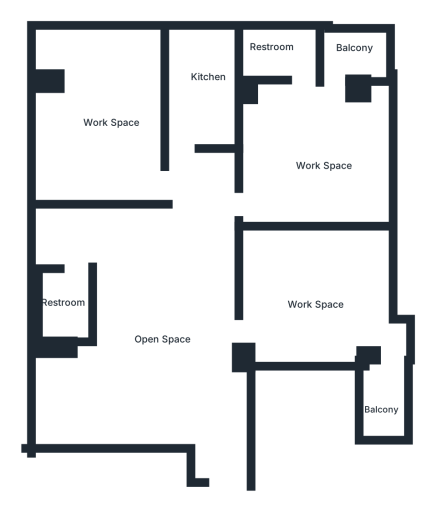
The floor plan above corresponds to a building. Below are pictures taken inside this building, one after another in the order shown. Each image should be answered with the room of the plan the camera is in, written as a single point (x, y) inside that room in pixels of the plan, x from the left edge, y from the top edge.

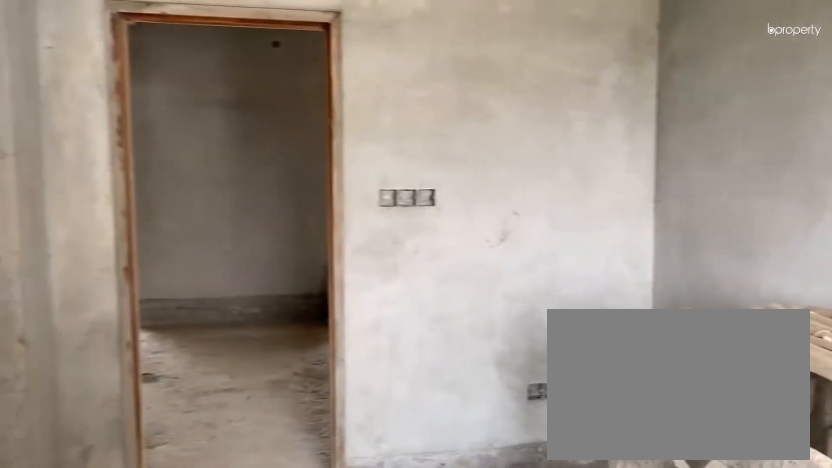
(323, 318)
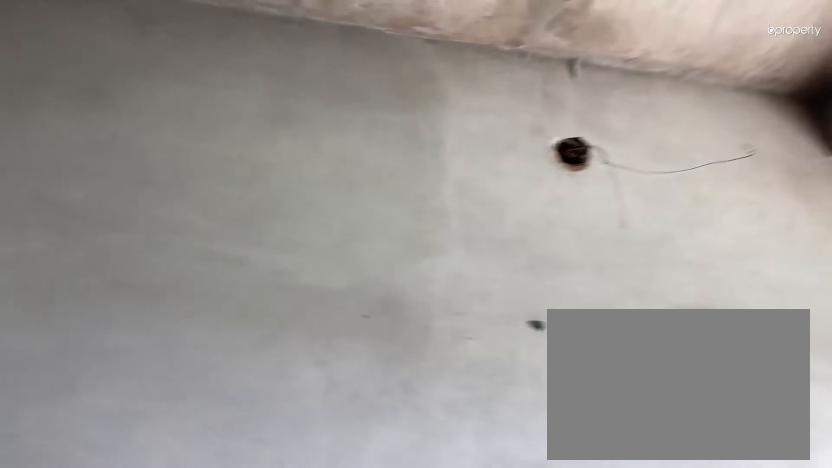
(323, 318)
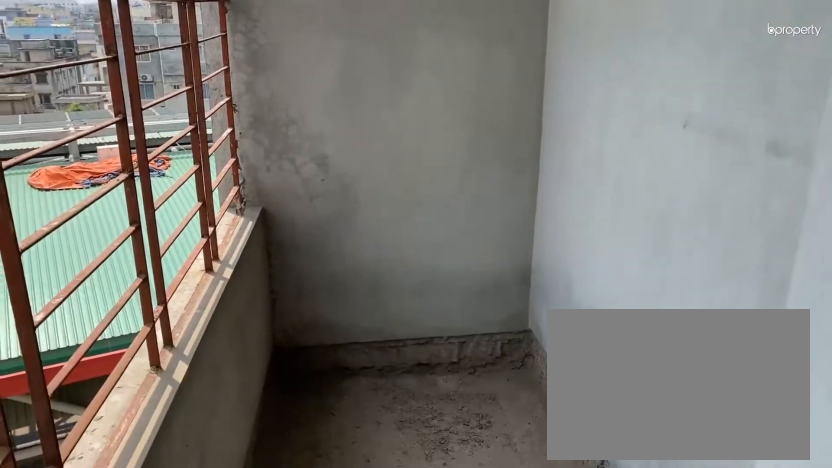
(386, 397)
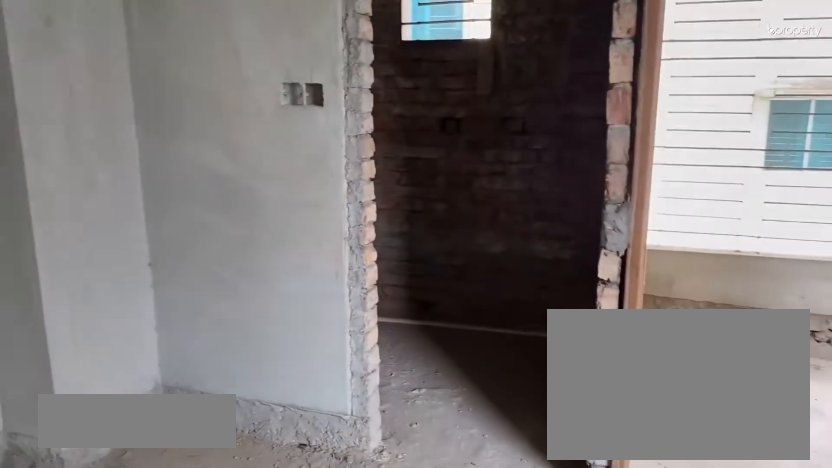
(316, 115)
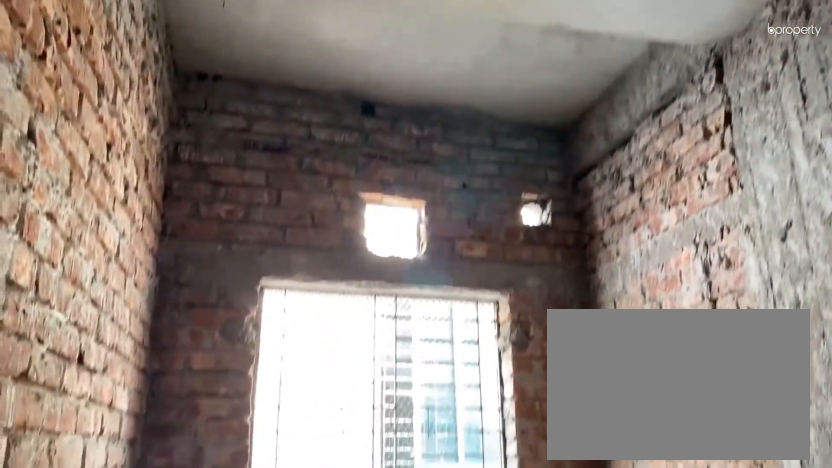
(204, 76)
